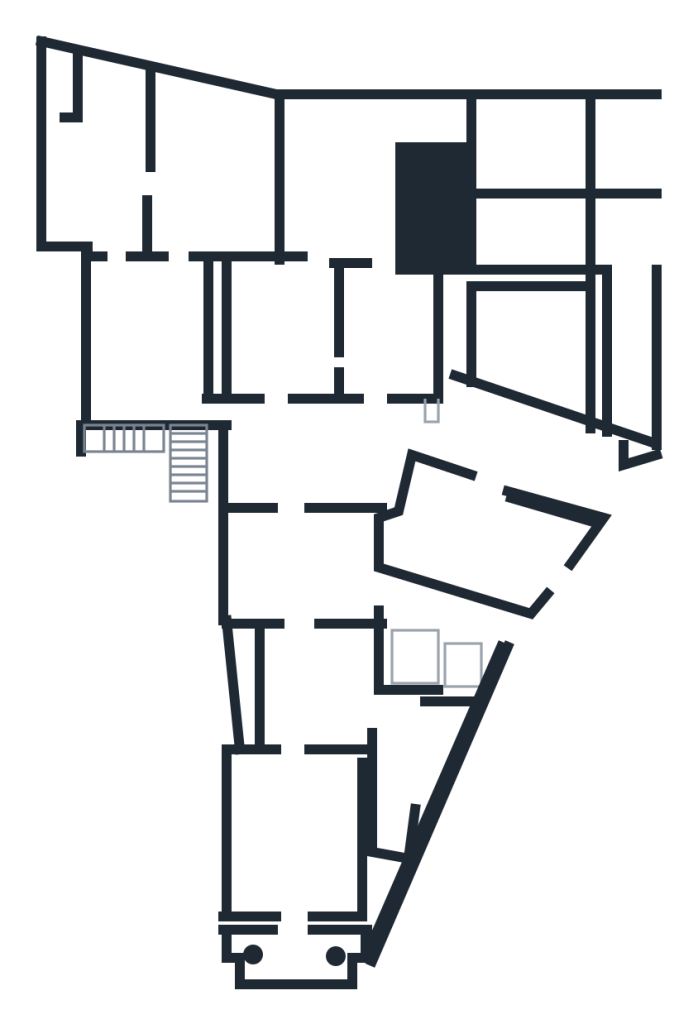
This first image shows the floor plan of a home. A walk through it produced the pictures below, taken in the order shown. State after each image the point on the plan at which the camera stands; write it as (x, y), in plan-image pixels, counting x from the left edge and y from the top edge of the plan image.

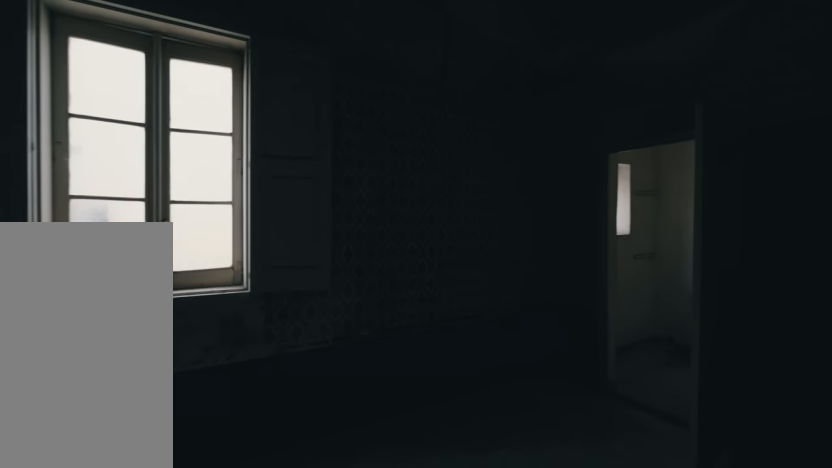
(399, 767)
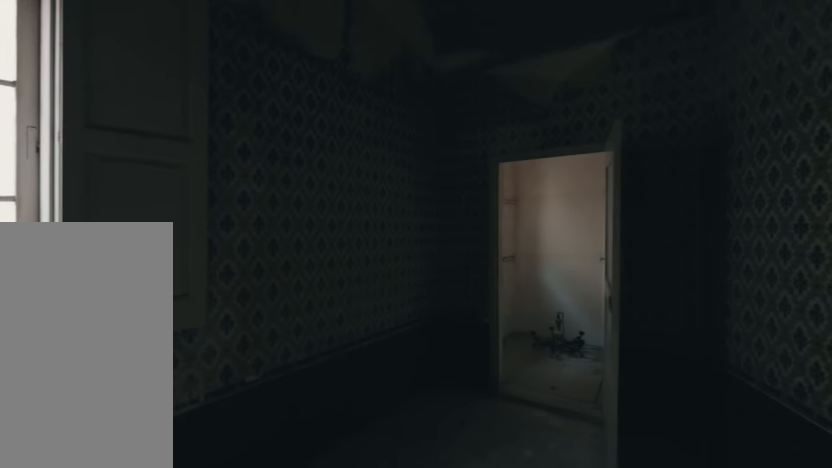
(399, 767)
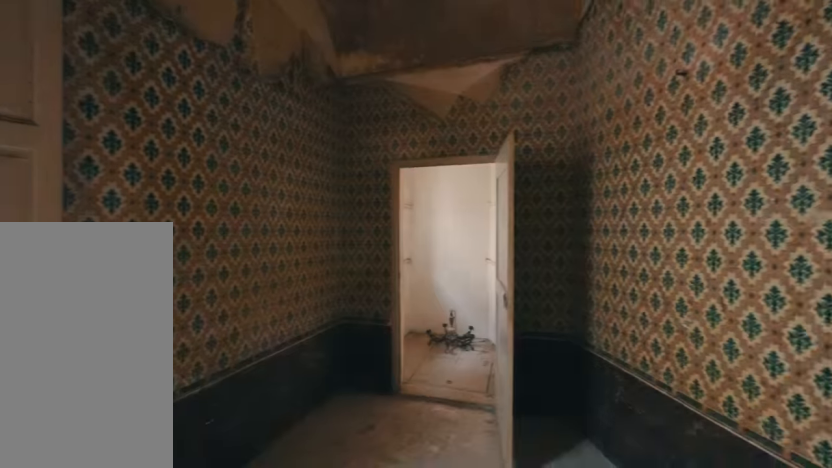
(399, 767)
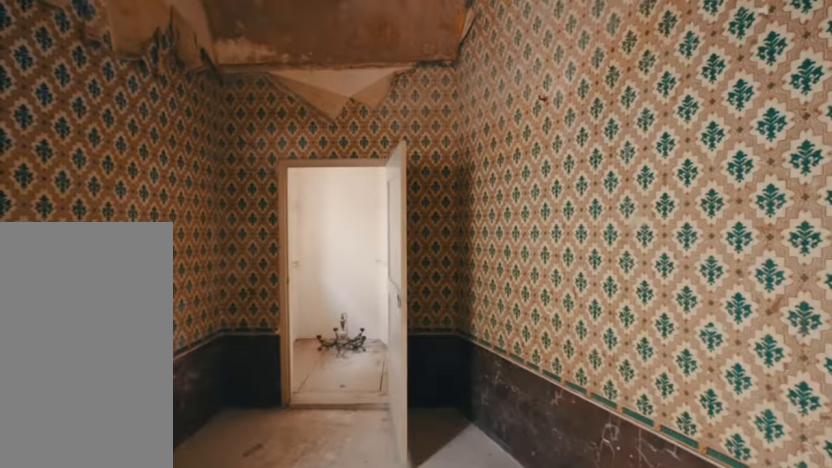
(398, 767)
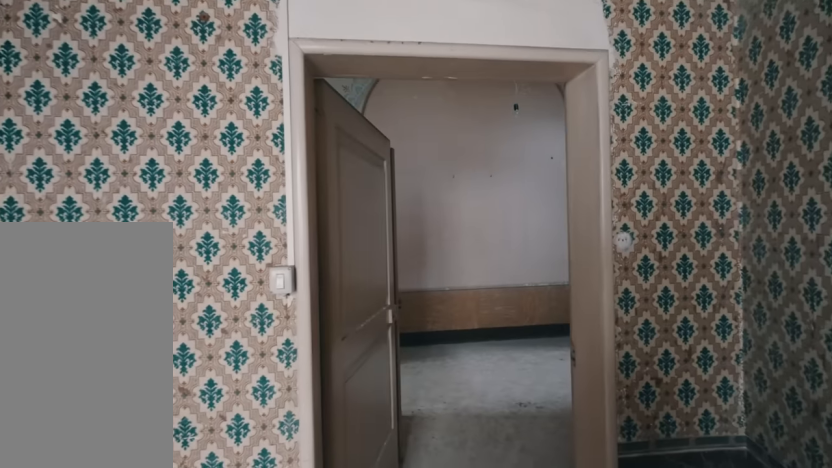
(399, 767)
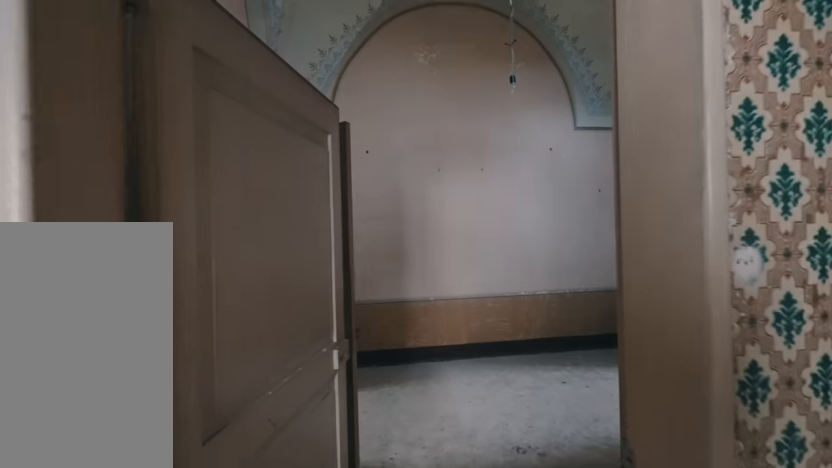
(387, 759)
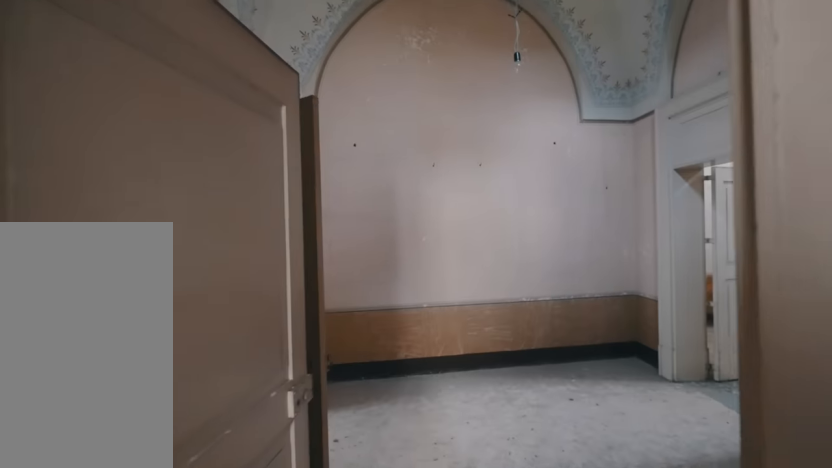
(357, 736)
